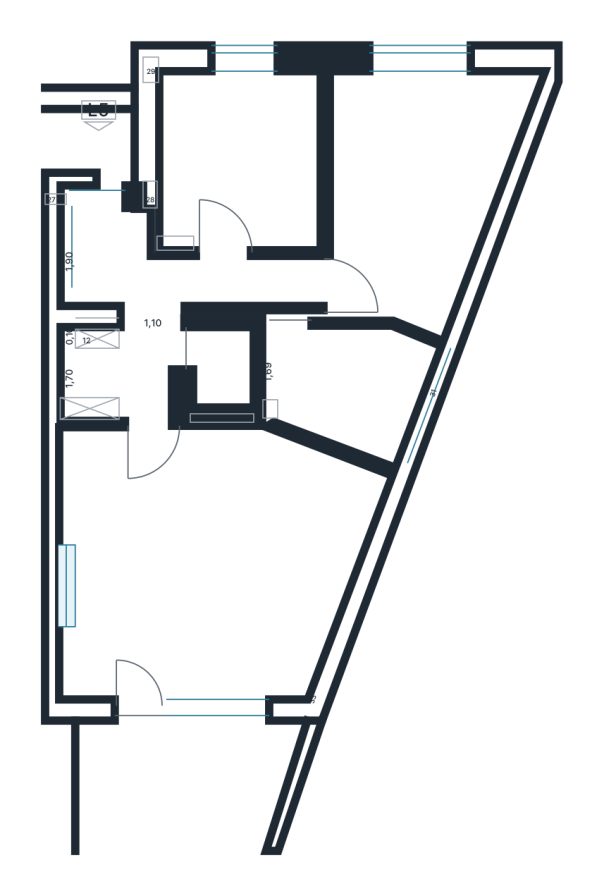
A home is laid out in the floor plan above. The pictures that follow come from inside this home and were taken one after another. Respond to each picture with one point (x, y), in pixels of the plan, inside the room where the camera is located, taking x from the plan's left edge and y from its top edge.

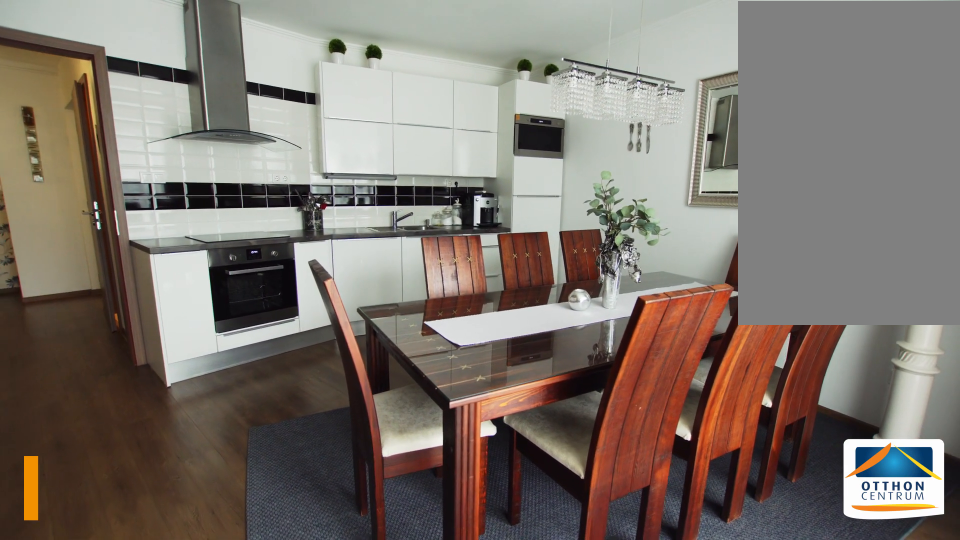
(210, 565)
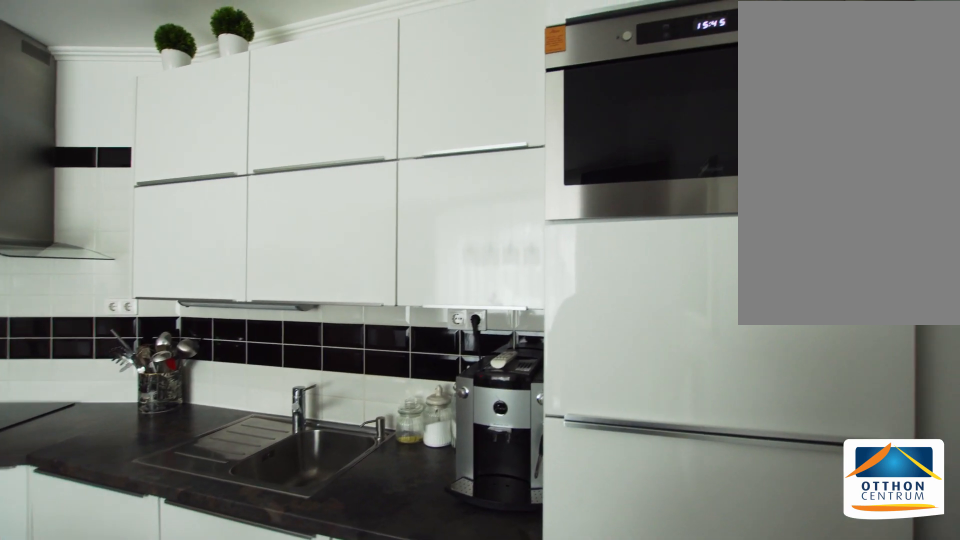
(210, 565)
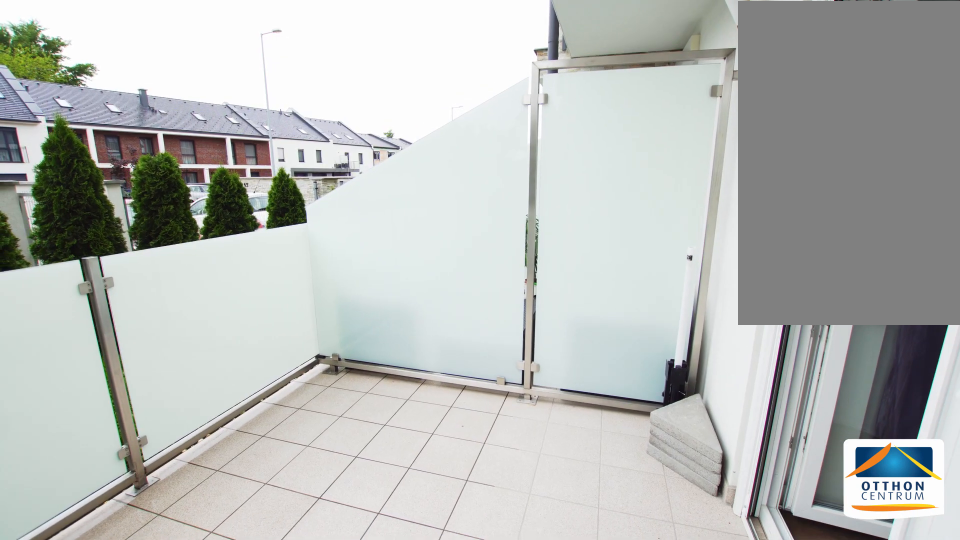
(210, 789)
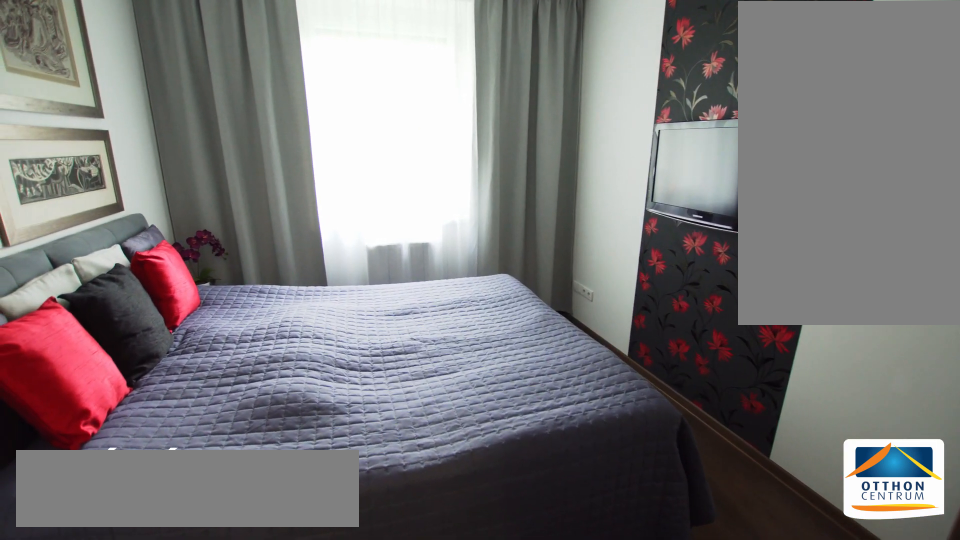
(238, 166)
